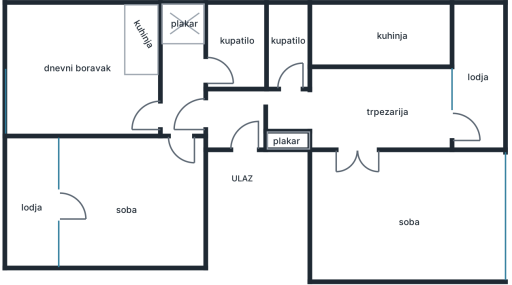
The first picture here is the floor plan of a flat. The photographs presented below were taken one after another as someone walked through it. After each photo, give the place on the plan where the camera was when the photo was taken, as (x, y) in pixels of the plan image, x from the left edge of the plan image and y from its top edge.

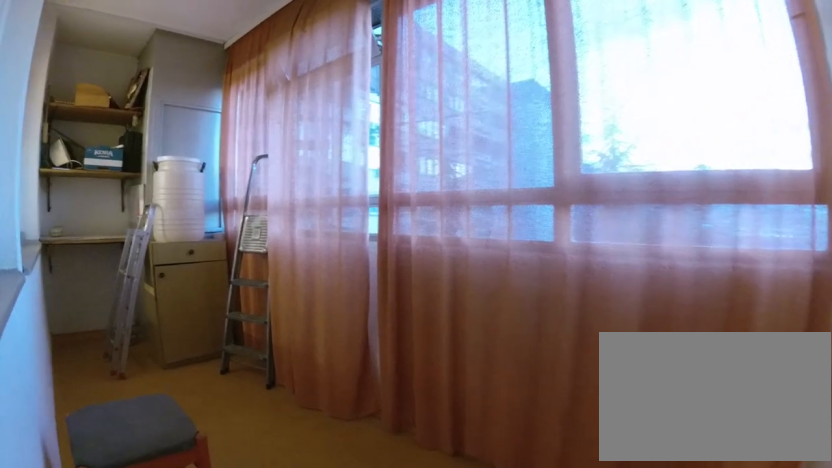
(458, 134)
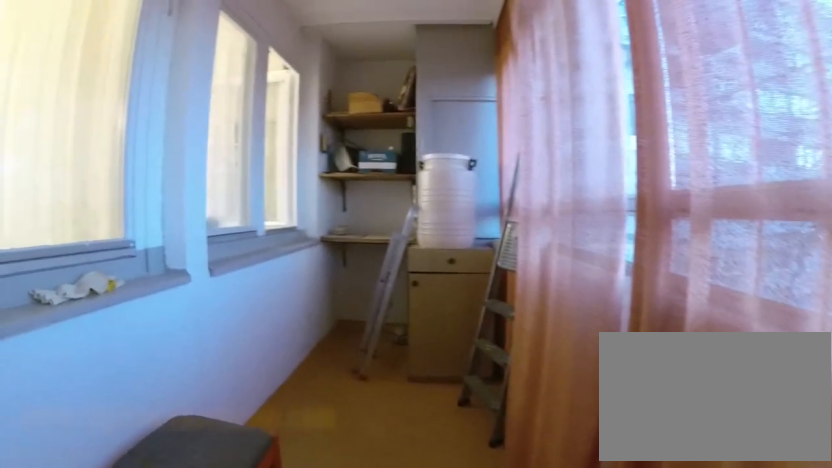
(488, 131)
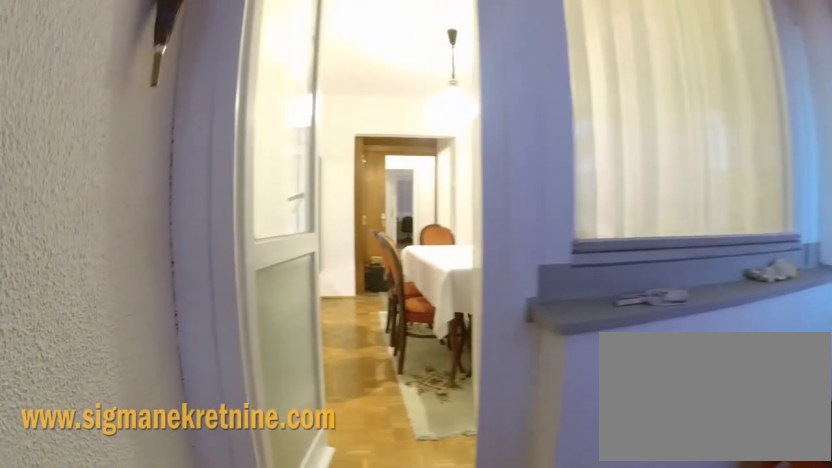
(504, 132)
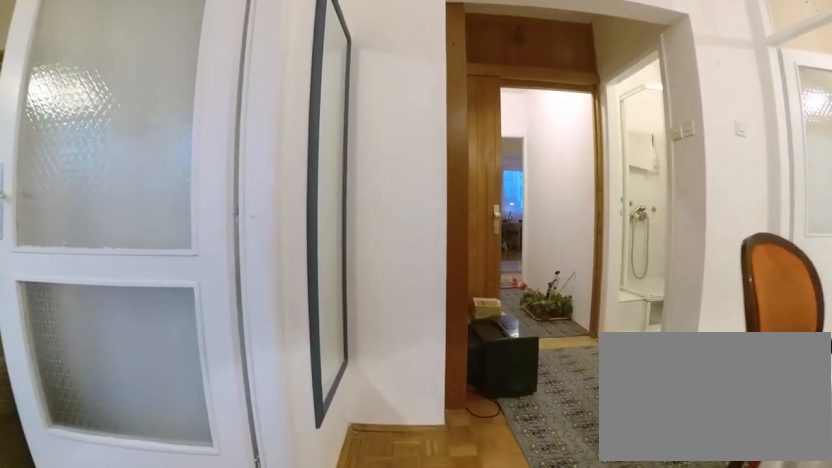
(380, 130)
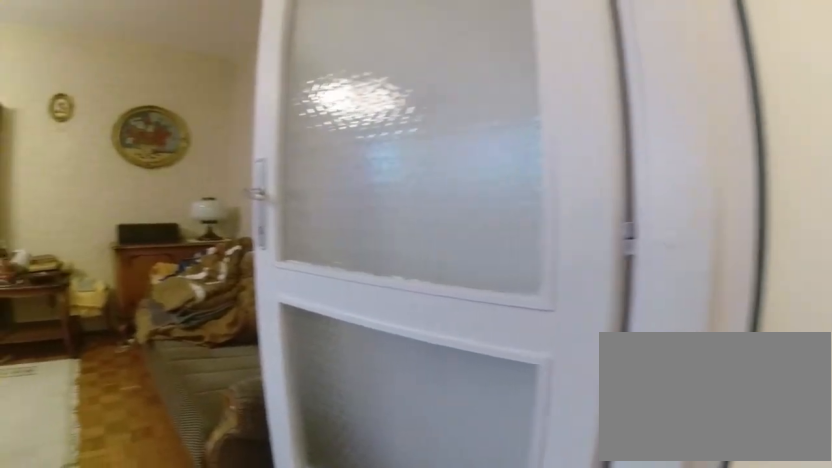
(354, 124)
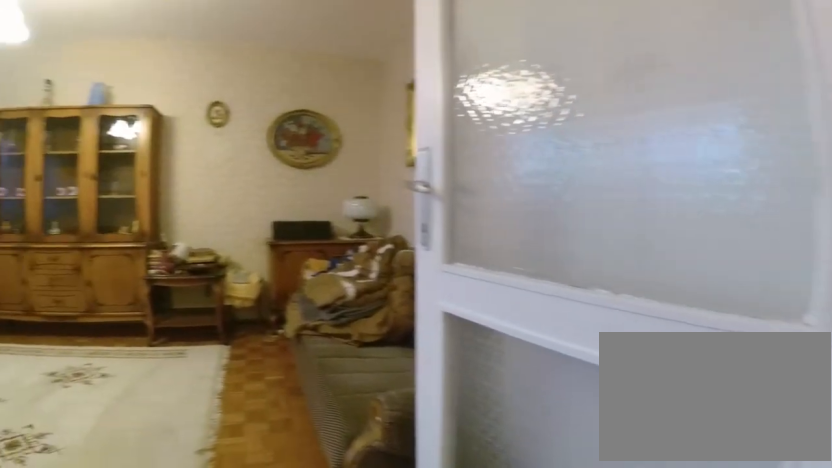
(347, 126)
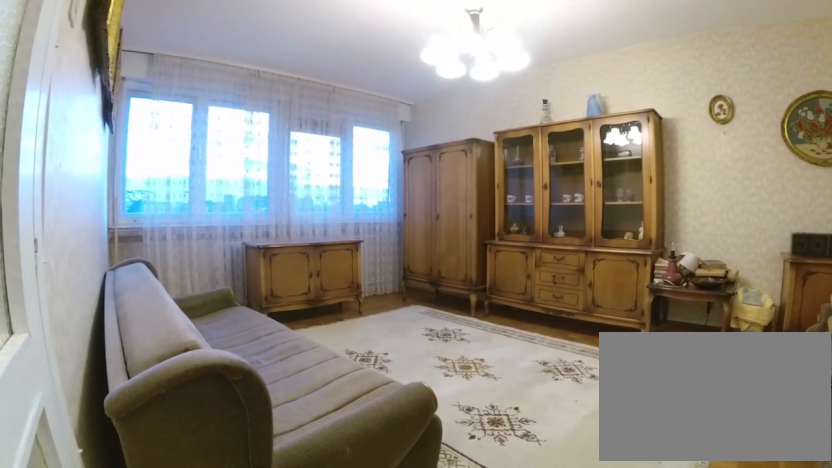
(332, 148)
